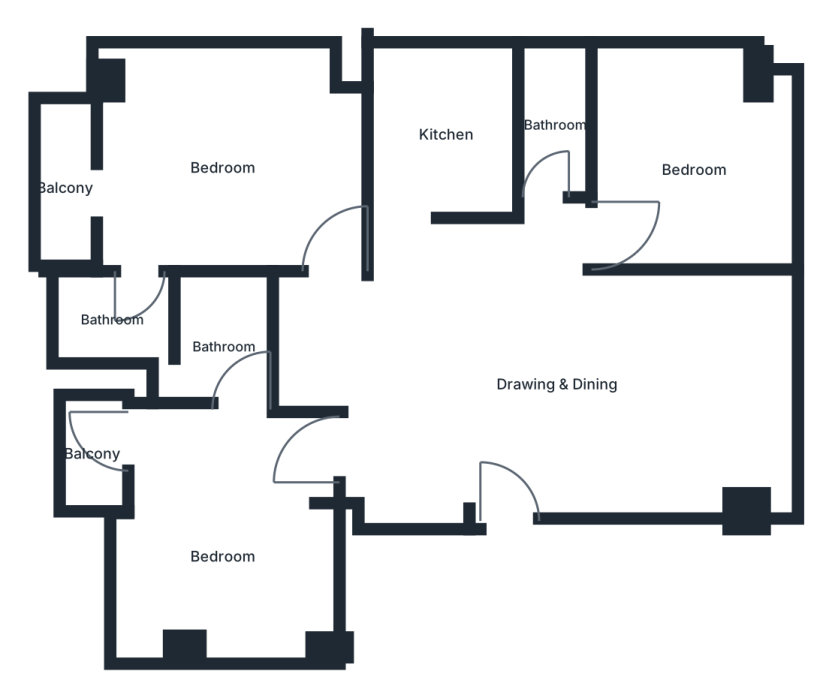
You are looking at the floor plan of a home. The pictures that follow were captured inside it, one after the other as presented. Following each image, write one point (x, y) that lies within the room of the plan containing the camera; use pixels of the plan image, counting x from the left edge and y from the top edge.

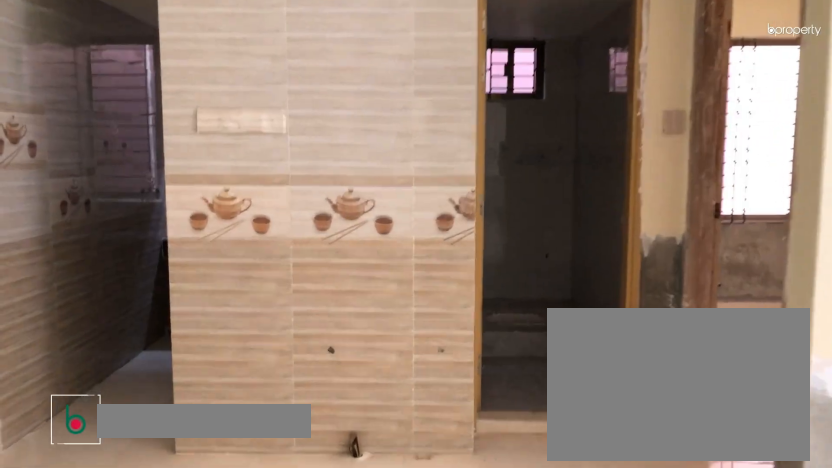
(553, 383)
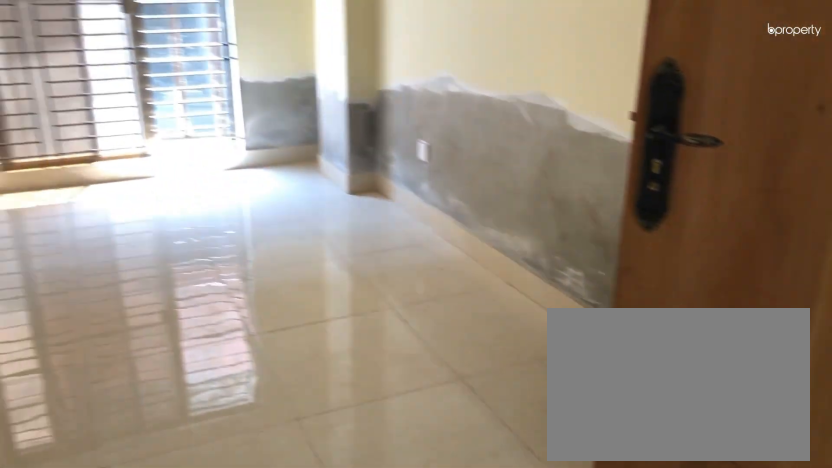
(553, 383)
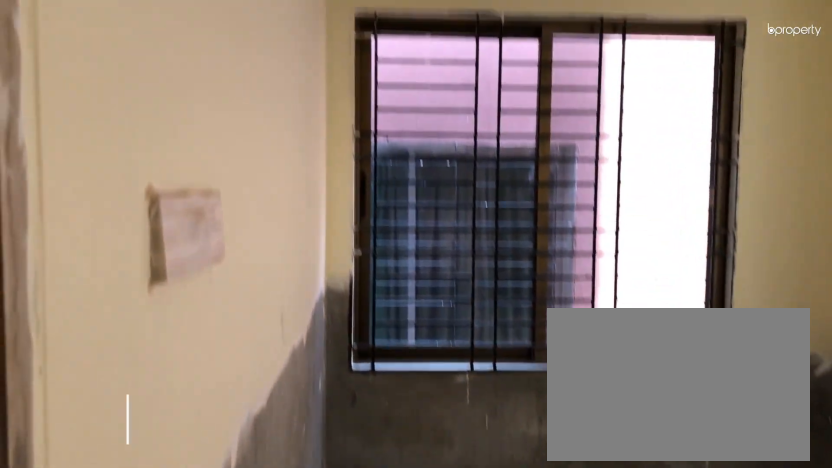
(696, 169)
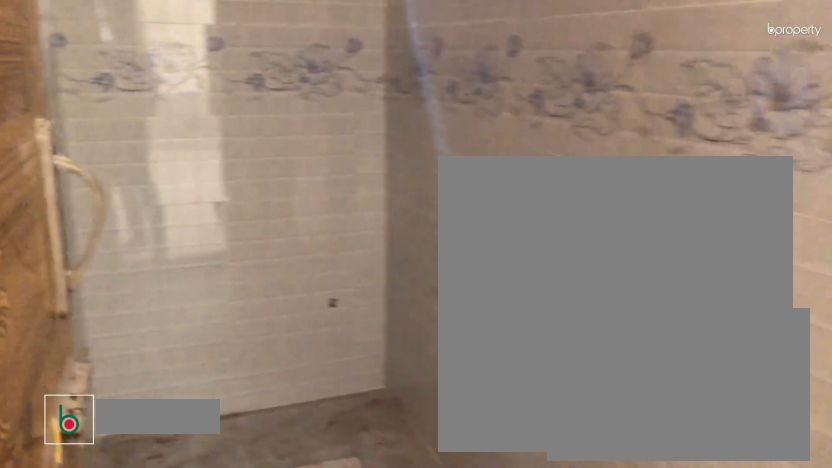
(557, 124)
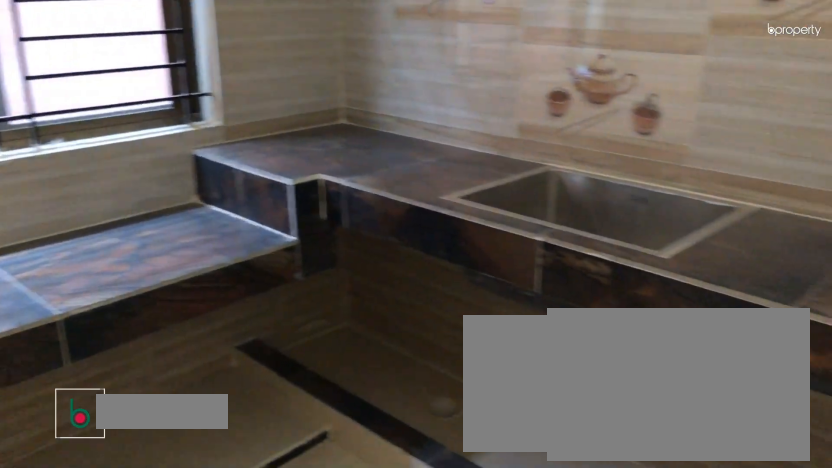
(447, 134)
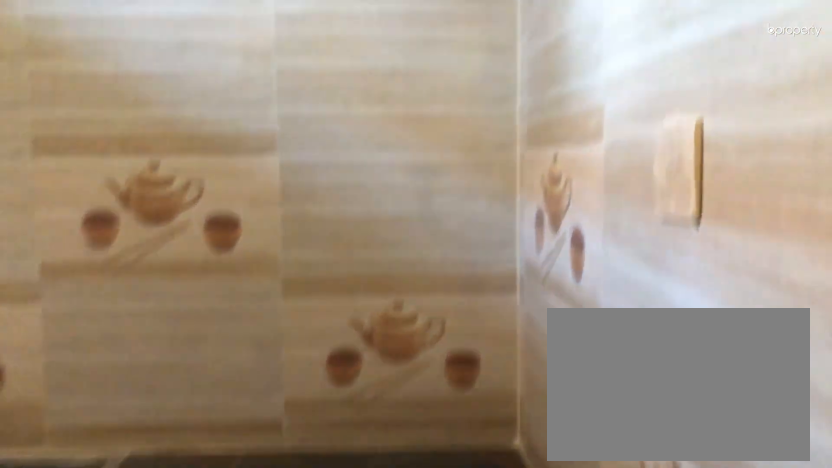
(447, 134)
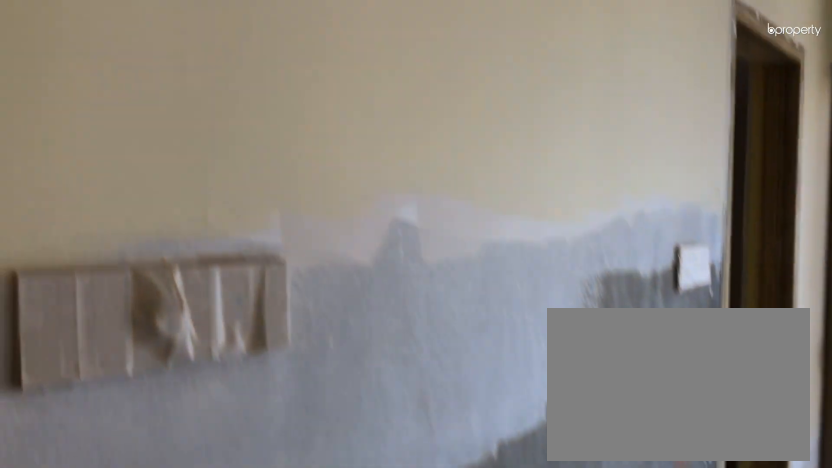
(227, 169)
